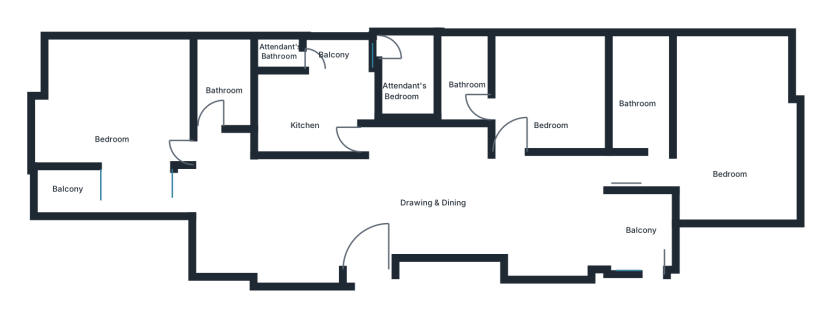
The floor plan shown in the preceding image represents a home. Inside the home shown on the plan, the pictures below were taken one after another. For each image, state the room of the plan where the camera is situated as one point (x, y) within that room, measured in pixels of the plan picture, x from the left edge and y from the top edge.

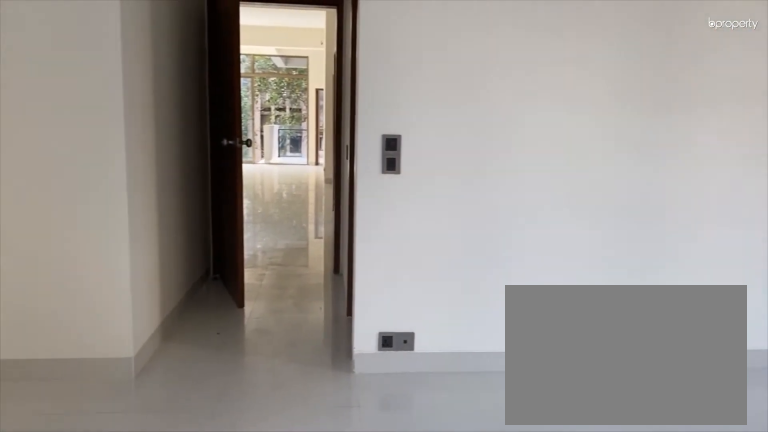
(728, 124)
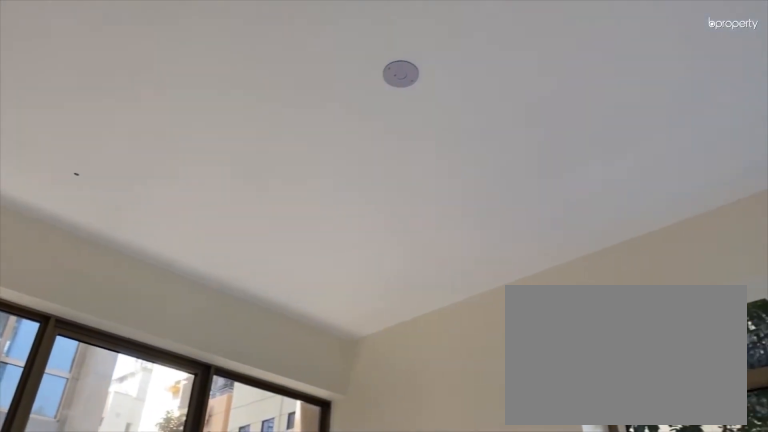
(728, 124)
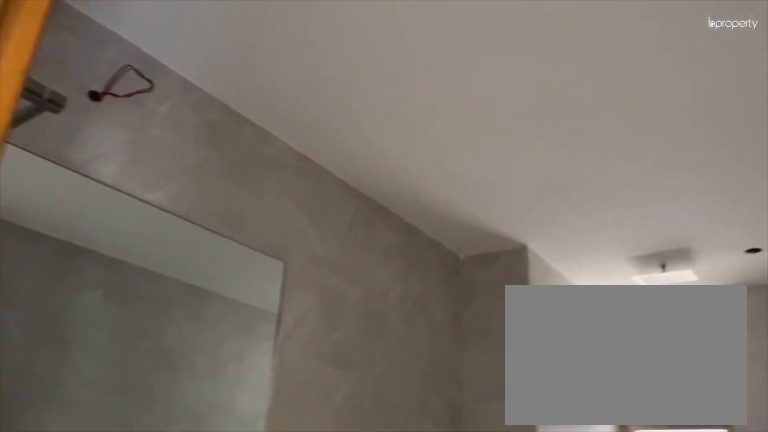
(640, 76)
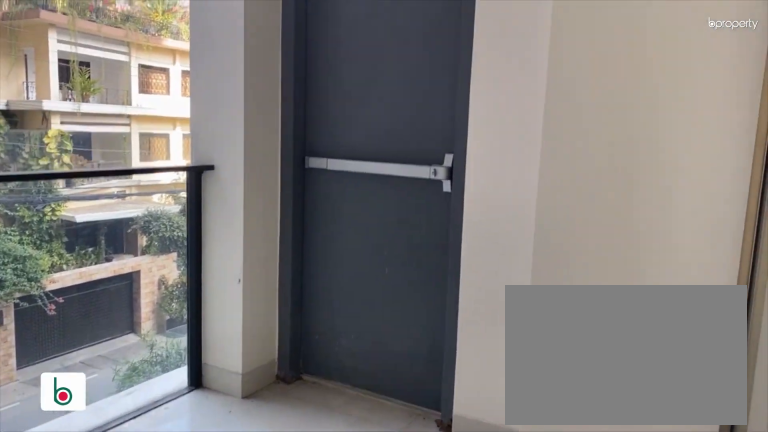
(639, 237)
